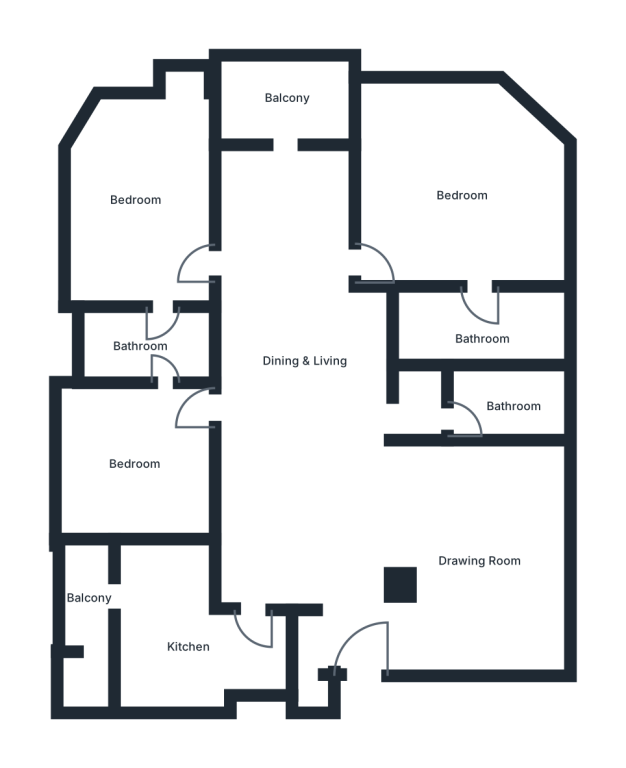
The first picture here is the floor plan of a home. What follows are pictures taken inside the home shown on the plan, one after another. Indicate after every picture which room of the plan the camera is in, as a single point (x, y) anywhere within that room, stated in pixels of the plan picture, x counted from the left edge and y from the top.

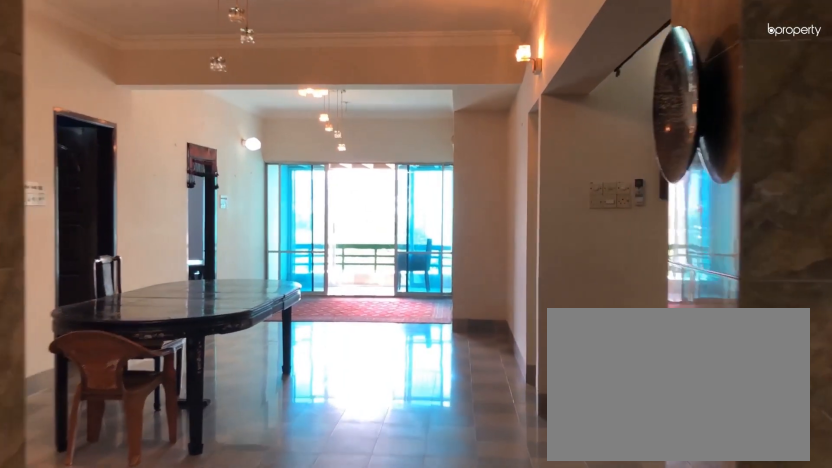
(351, 631)
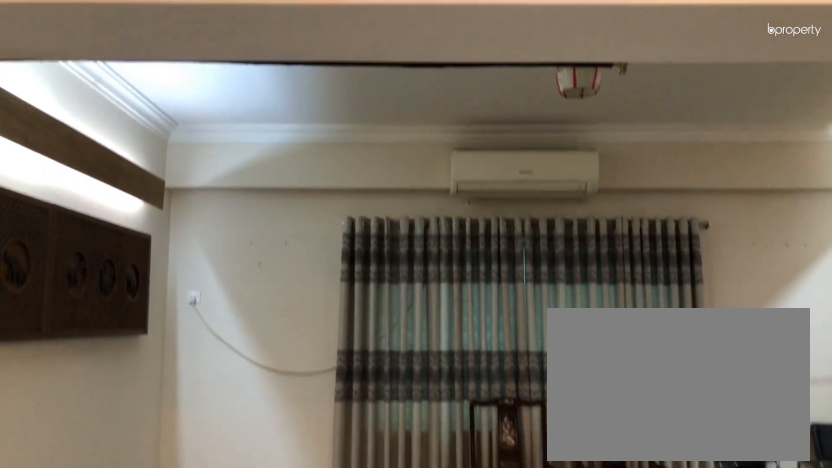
(478, 572)
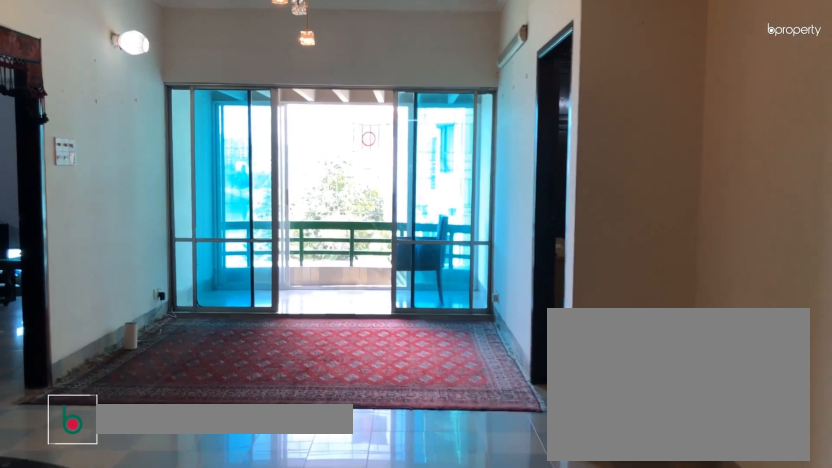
(310, 390)
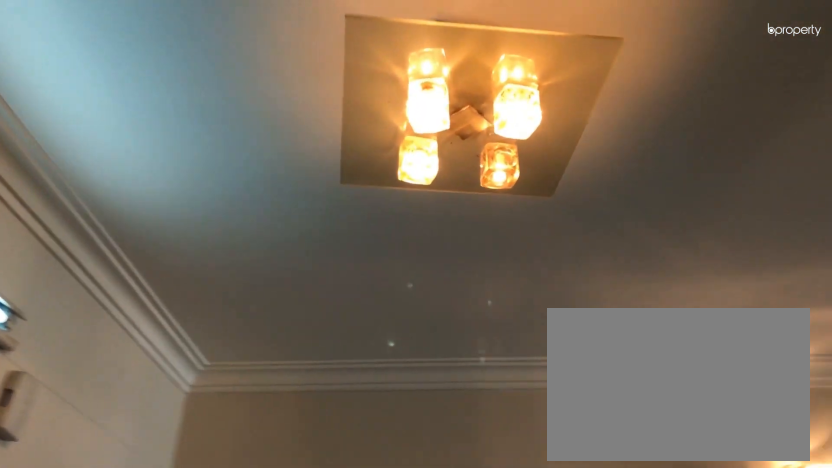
(301, 519)
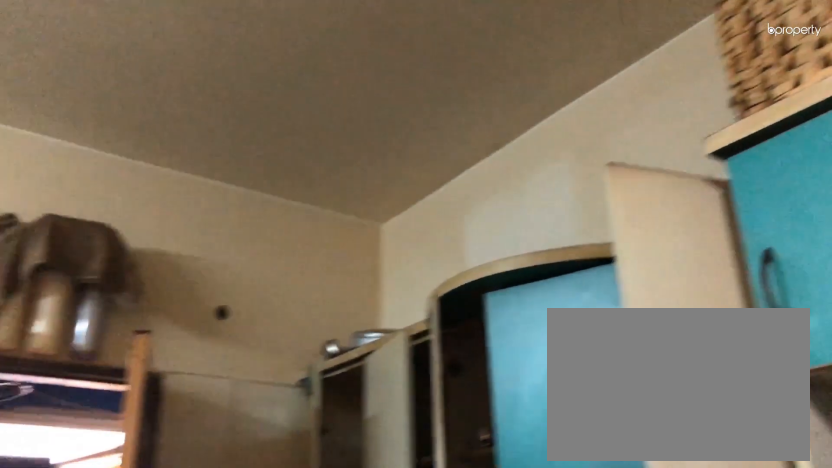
(169, 635)
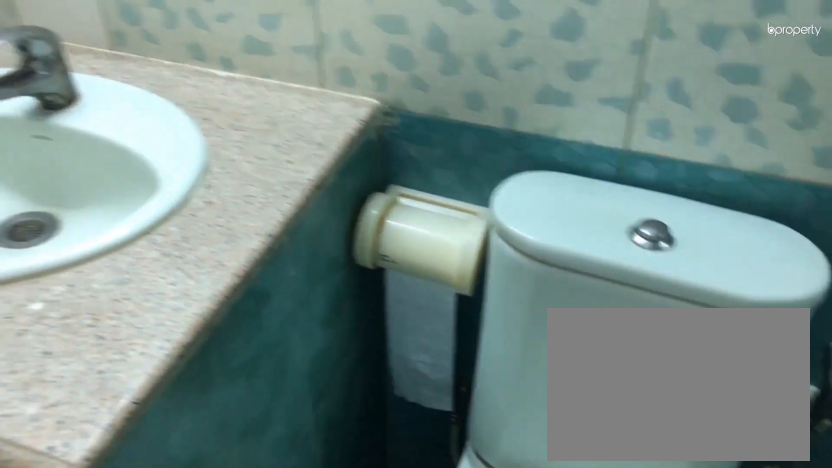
(504, 402)
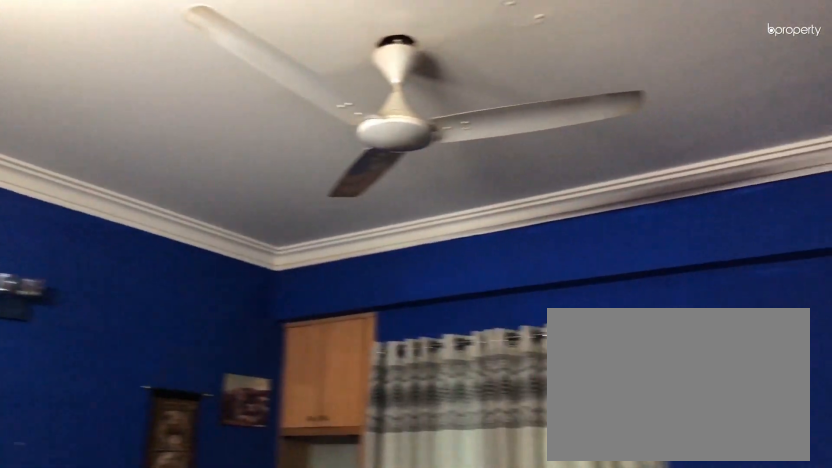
(141, 468)
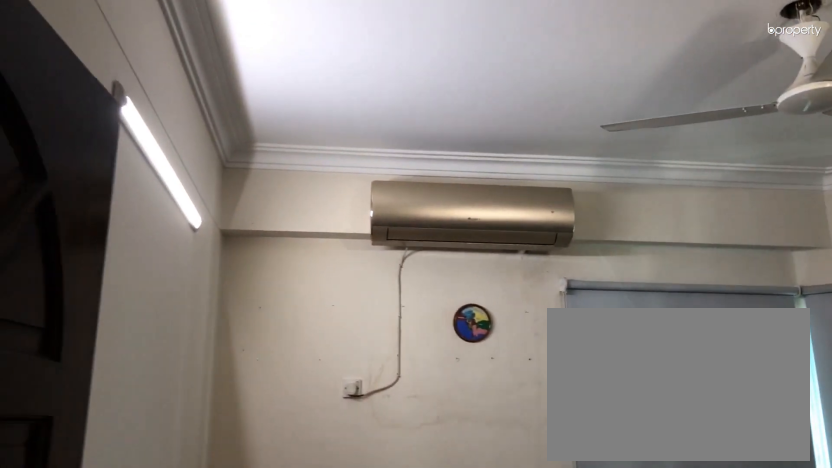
(136, 201)
